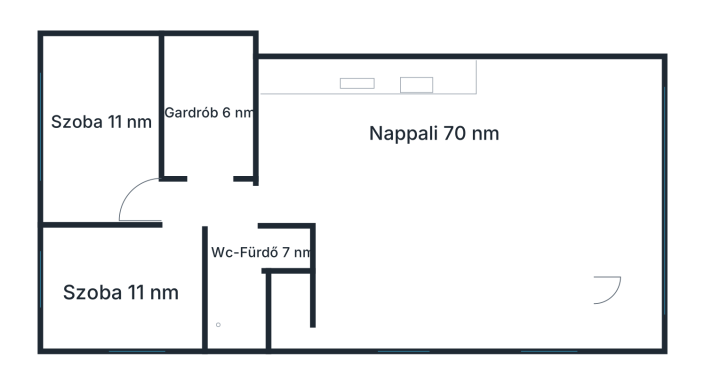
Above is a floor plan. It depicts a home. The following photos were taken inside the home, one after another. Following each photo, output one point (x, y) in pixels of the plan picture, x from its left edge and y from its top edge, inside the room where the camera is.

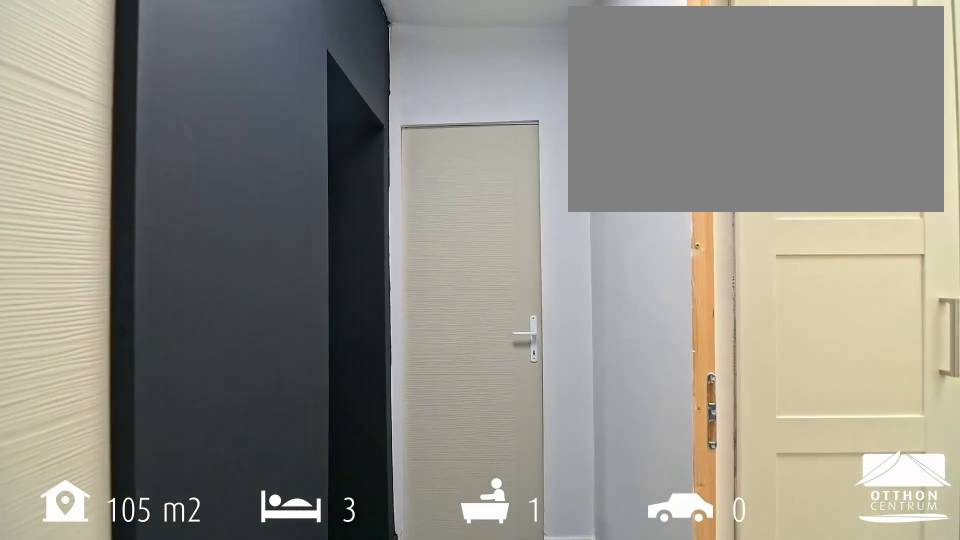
(208, 202)
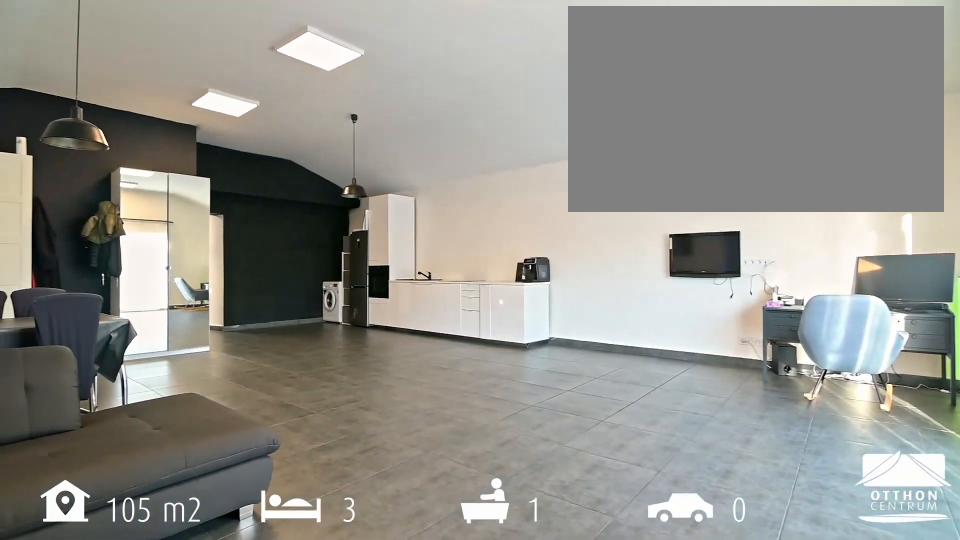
(459, 210)
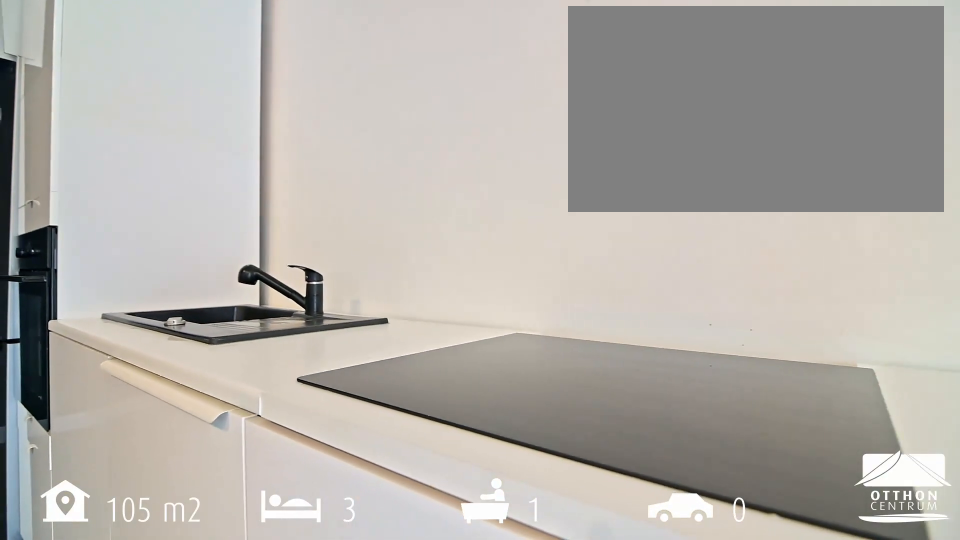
(459, 210)
